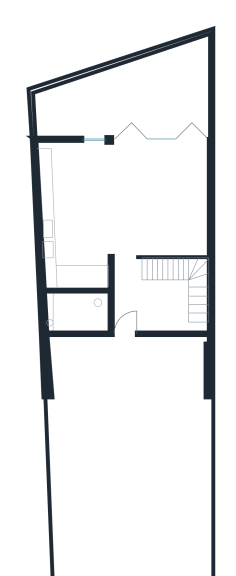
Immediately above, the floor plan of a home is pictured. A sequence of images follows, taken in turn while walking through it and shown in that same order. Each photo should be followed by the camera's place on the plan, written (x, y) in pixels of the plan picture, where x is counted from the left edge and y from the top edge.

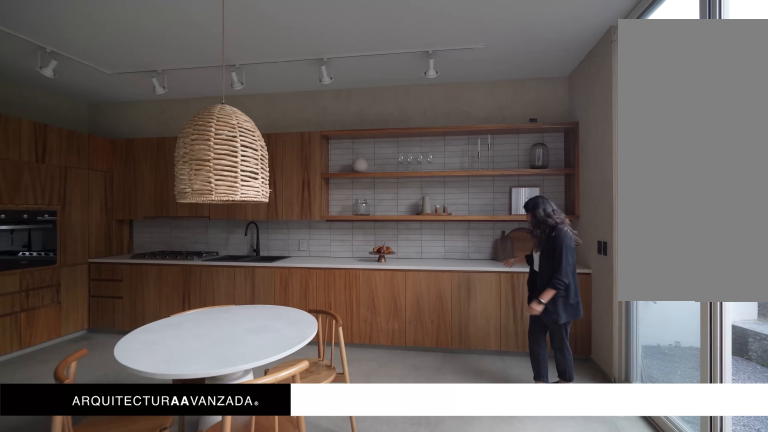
(124, 161)
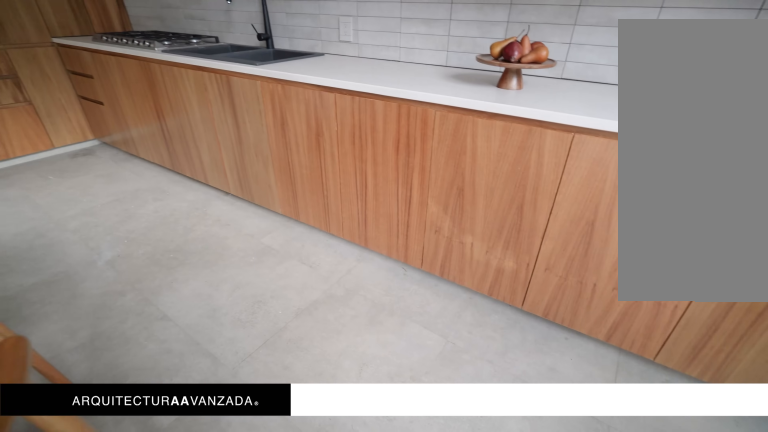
(79, 174)
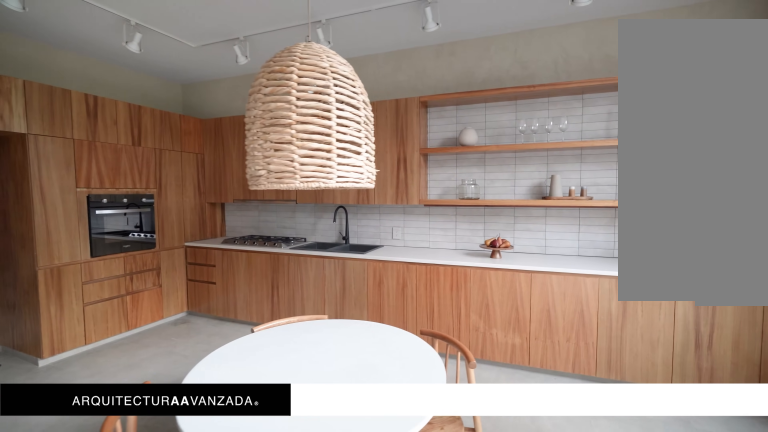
(97, 166)
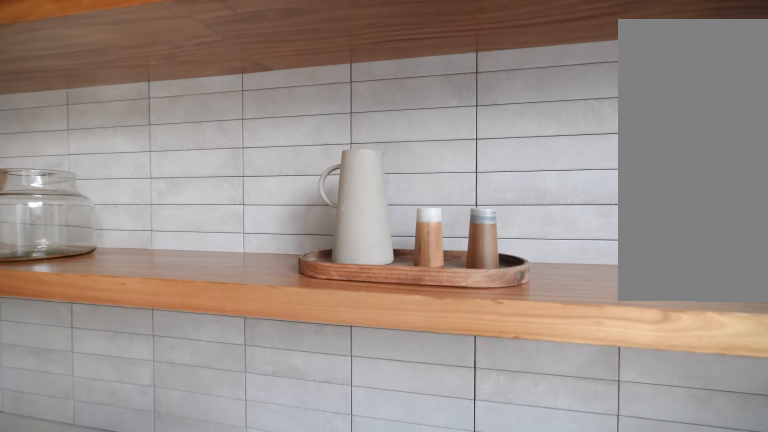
(69, 170)
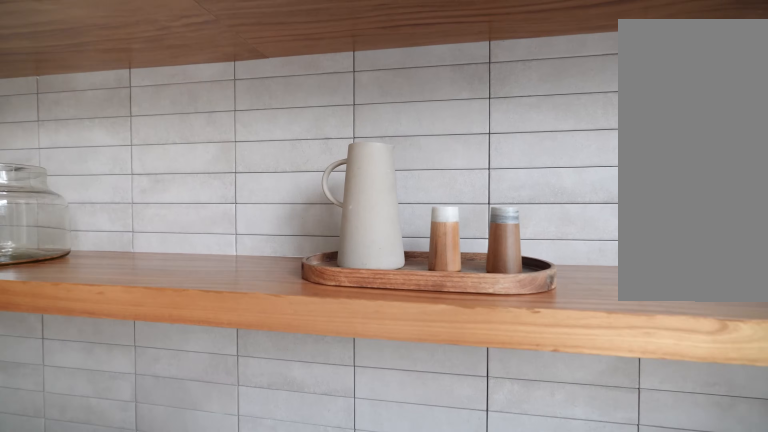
(69, 169)
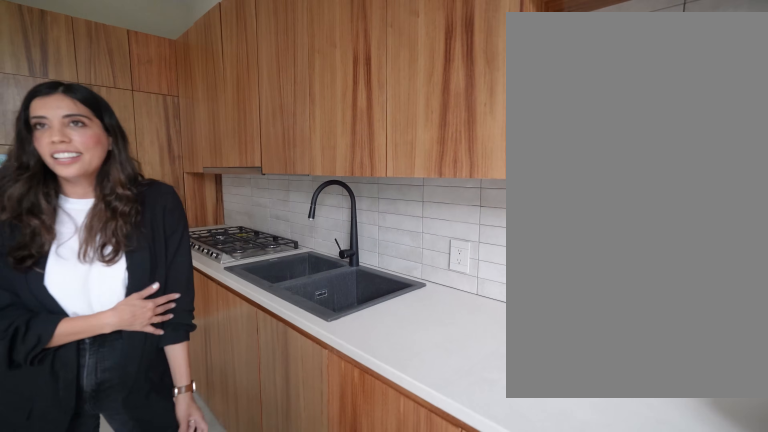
(70, 193)
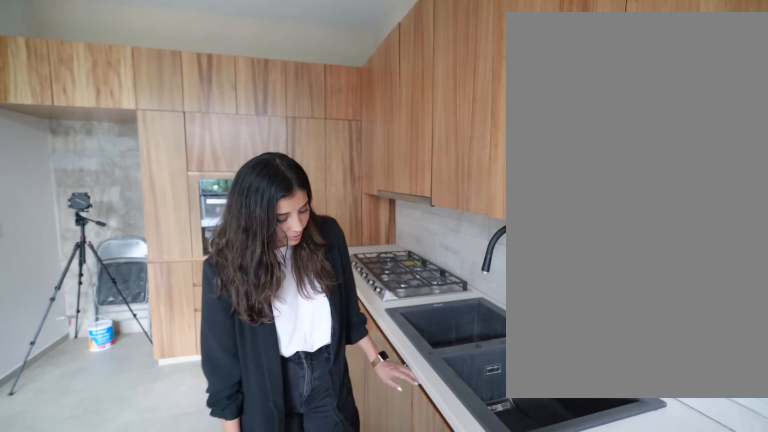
(65, 208)
